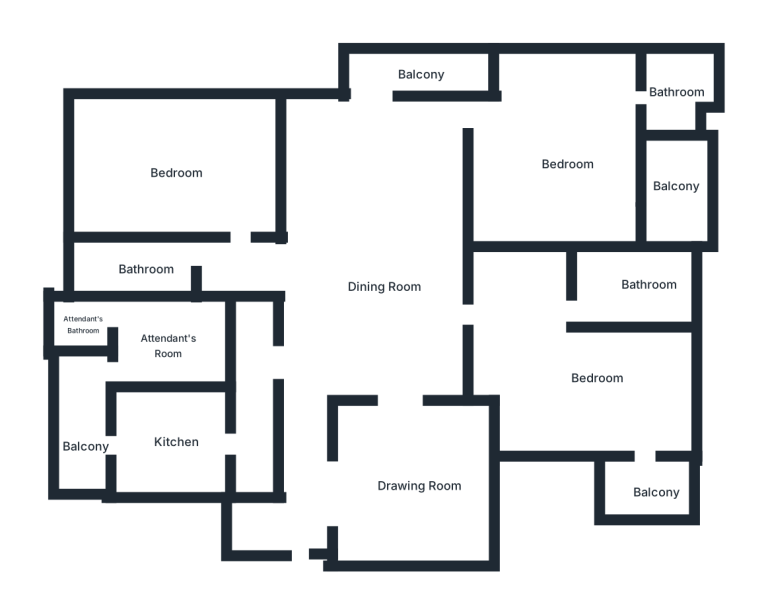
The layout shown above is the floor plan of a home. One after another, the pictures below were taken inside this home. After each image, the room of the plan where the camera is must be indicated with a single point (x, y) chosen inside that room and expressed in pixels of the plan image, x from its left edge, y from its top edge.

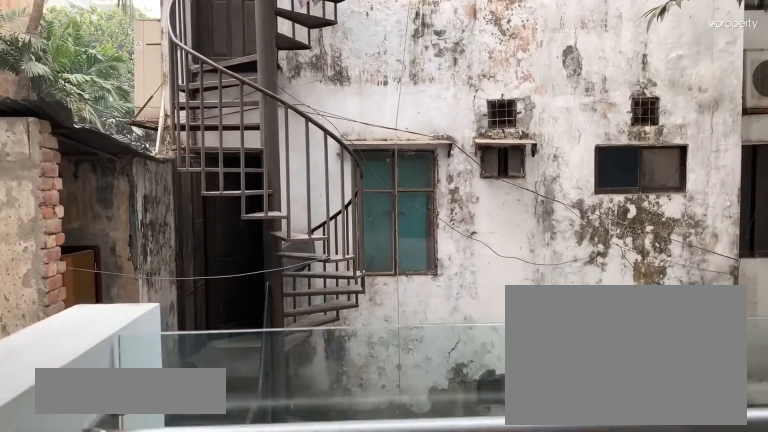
(416, 72)
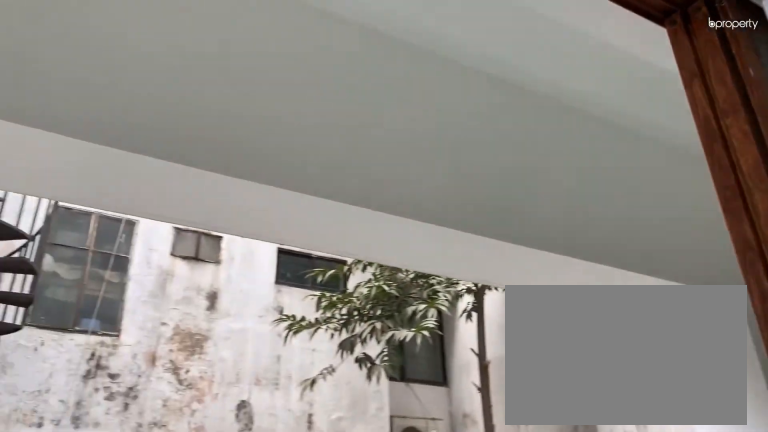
(416, 72)
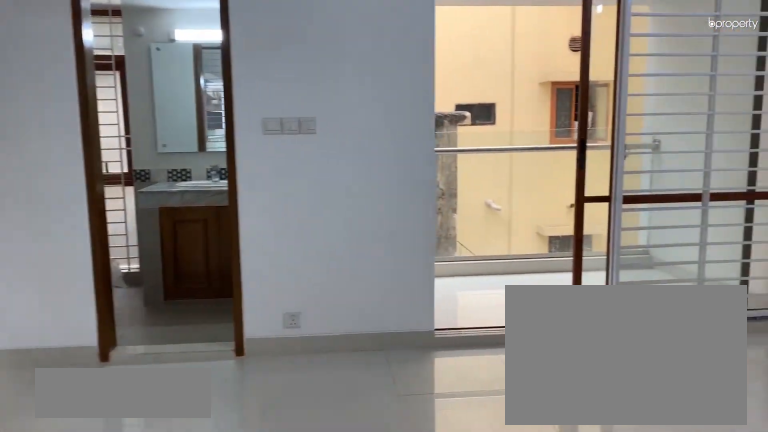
(569, 161)
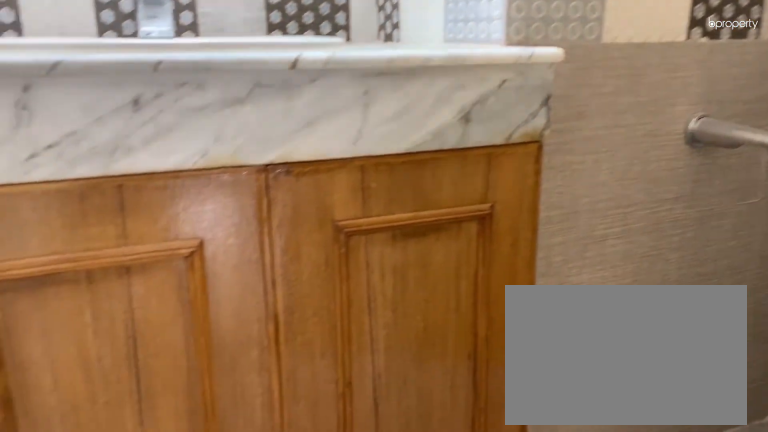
(679, 96)
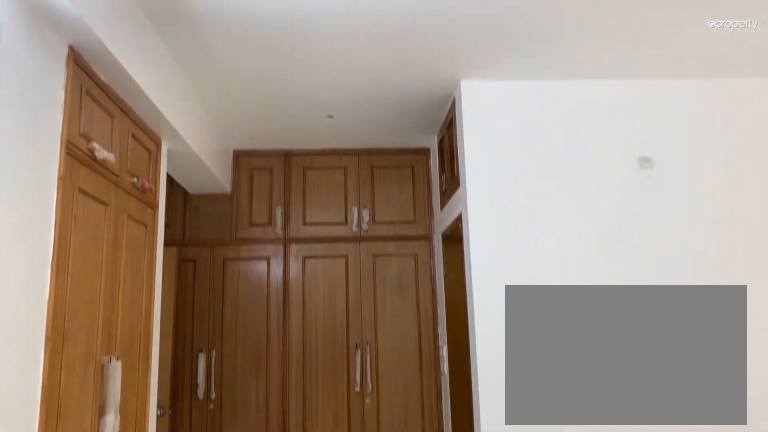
(598, 376)
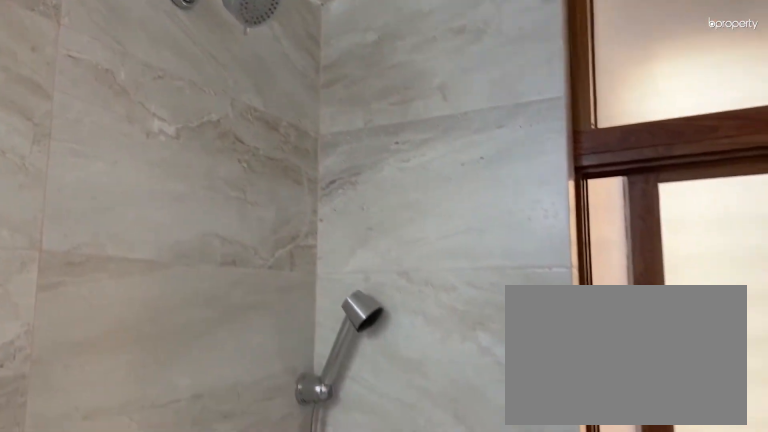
(646, 286)
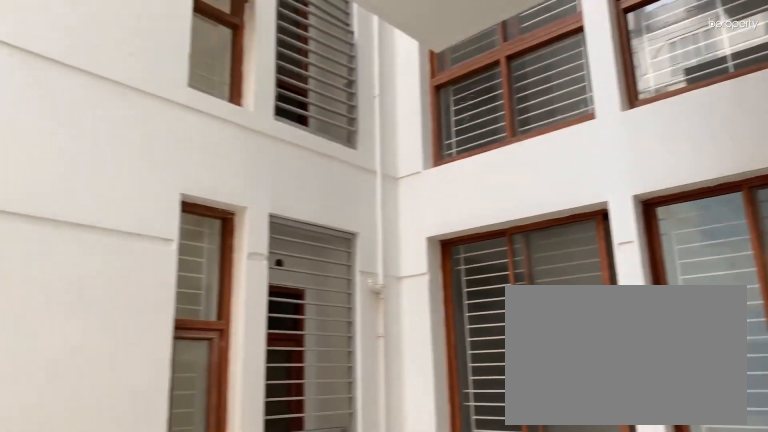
(651, 488)
